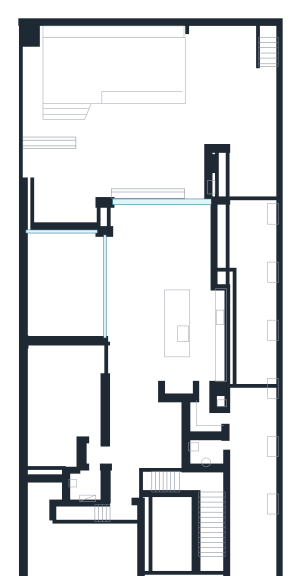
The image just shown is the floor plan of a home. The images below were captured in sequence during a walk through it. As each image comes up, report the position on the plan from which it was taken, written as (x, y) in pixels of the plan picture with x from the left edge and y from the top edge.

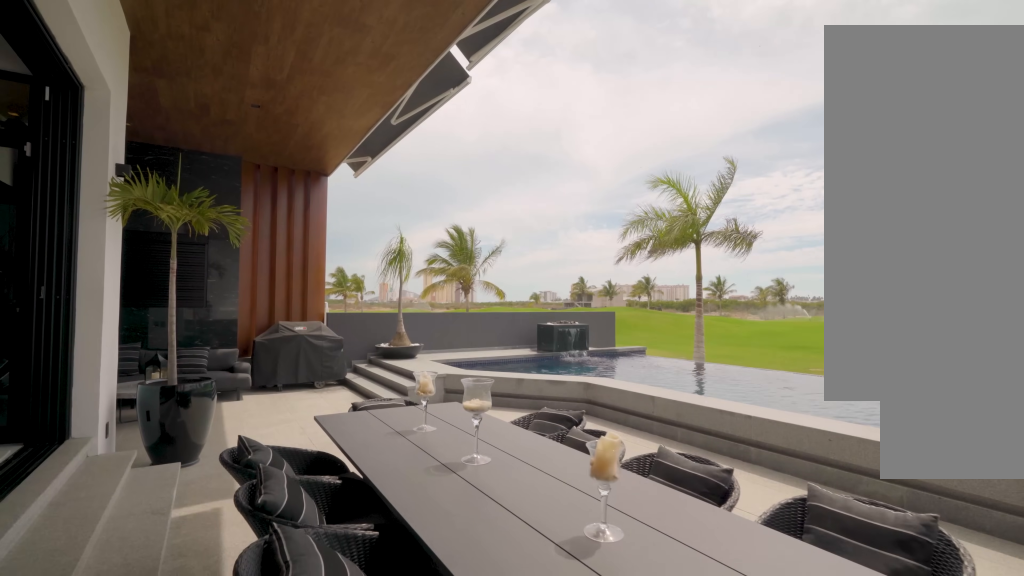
(189, 181)
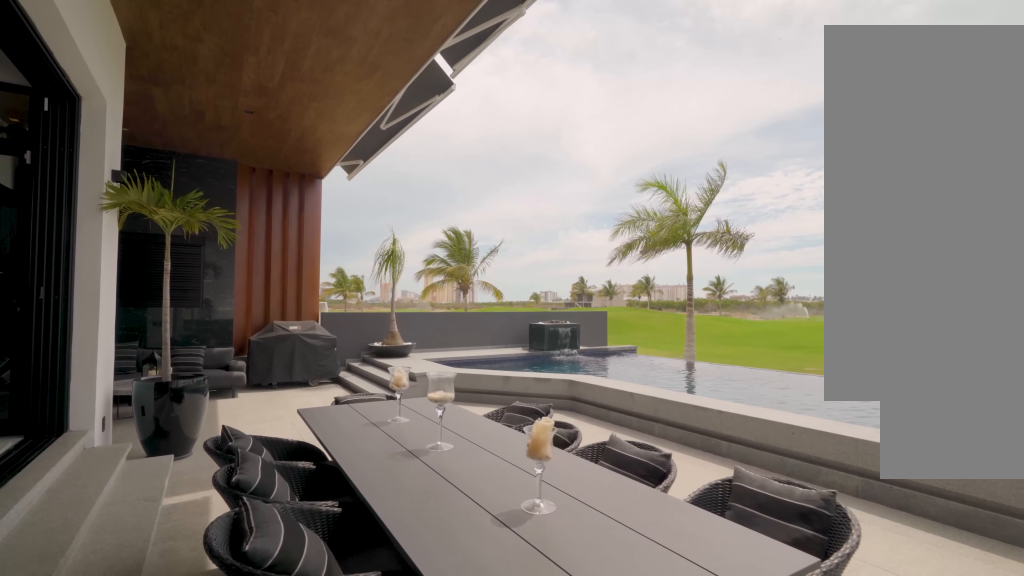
(189, 181)
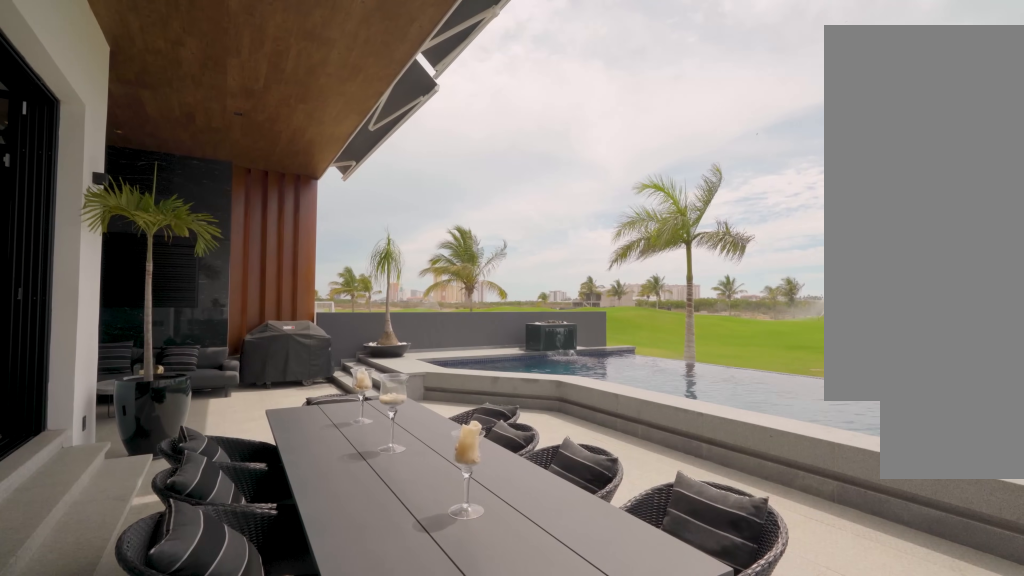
(199, 160)
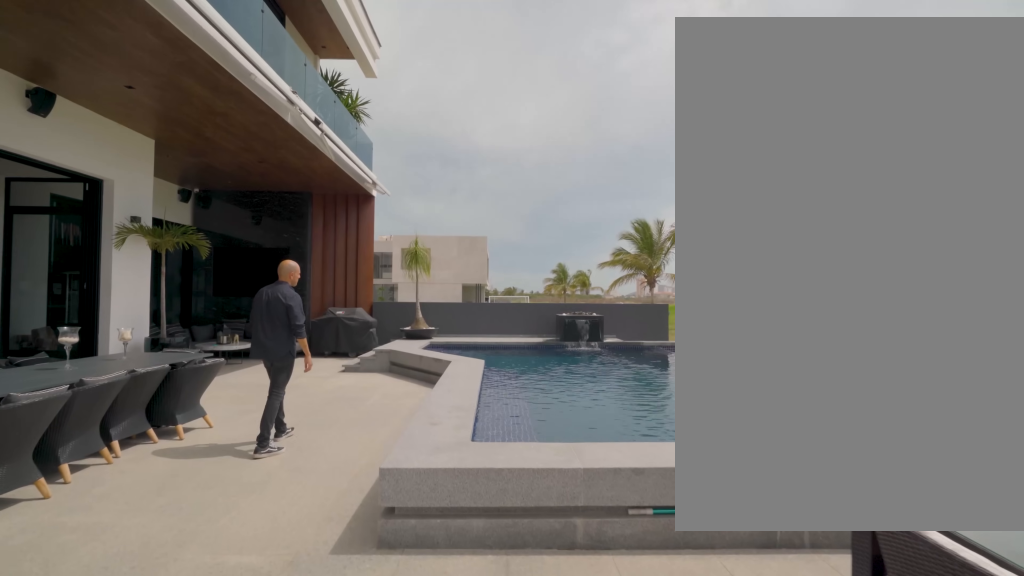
(174, 120)
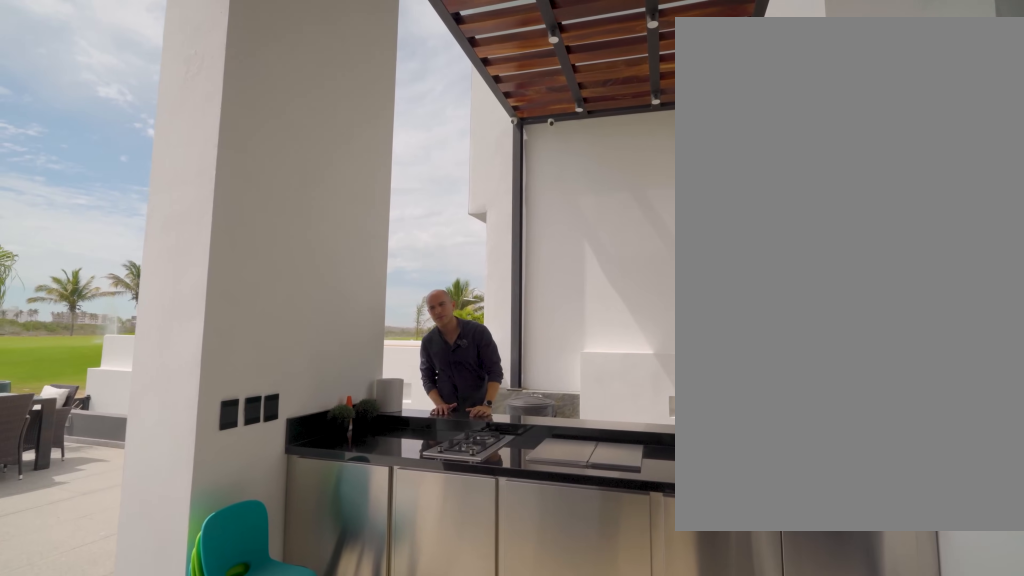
(188, 178)
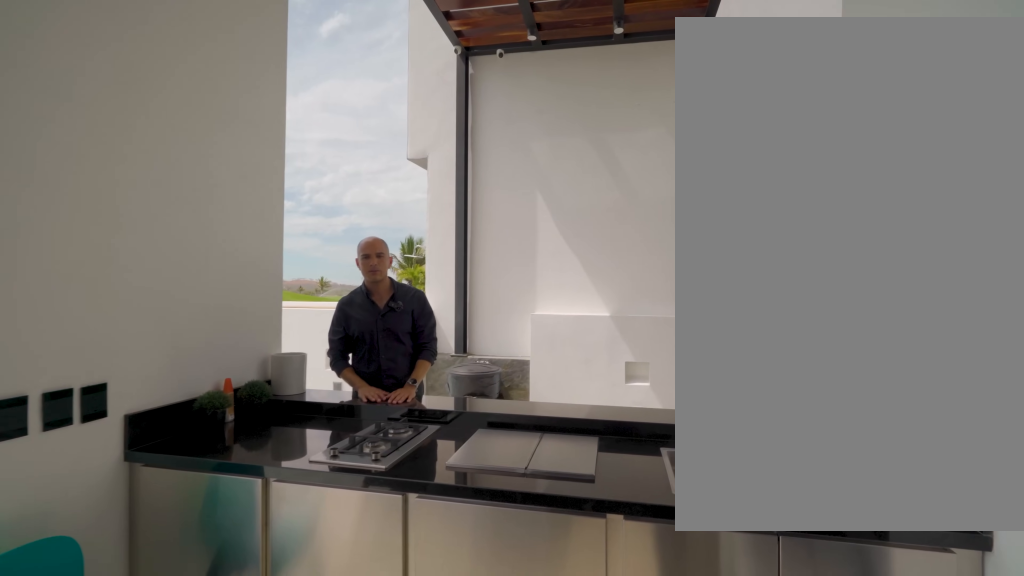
(189, 177)
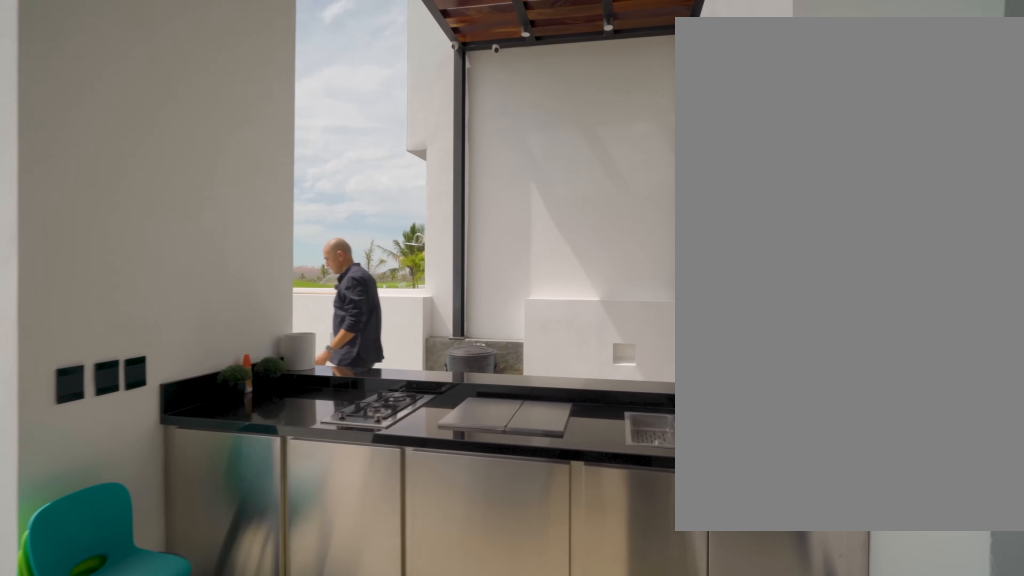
(189, 177)
